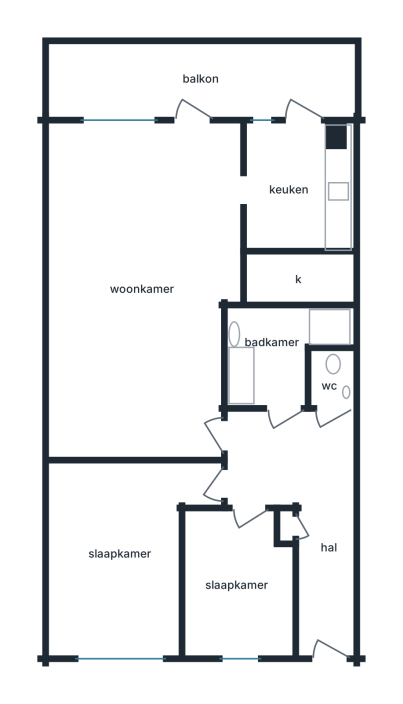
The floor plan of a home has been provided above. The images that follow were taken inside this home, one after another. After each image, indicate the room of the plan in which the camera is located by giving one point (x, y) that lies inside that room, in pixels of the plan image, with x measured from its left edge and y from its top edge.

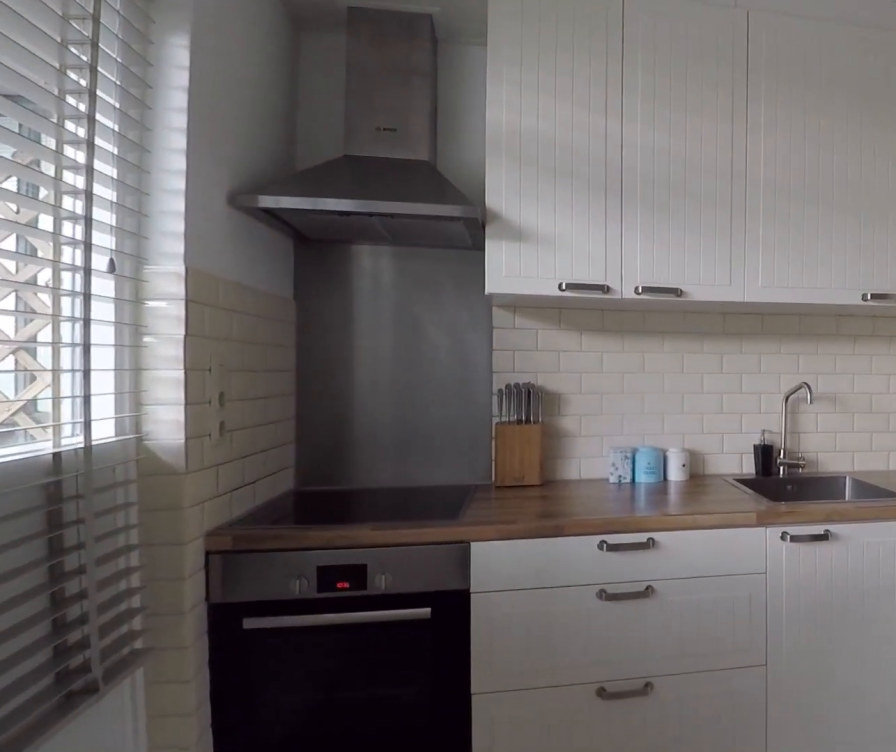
(296, 188)
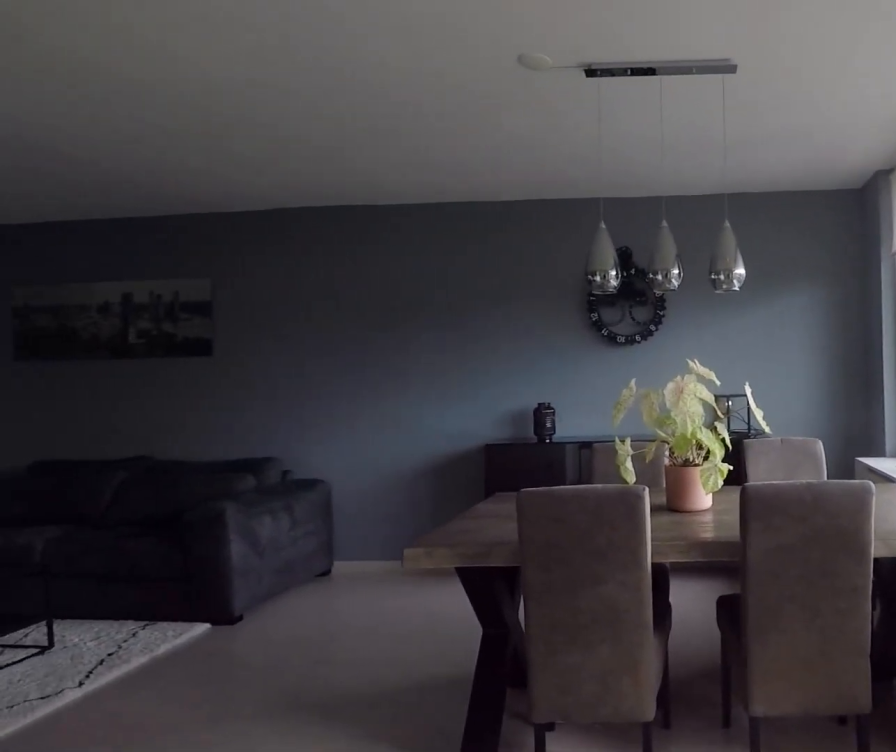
(142, 285)
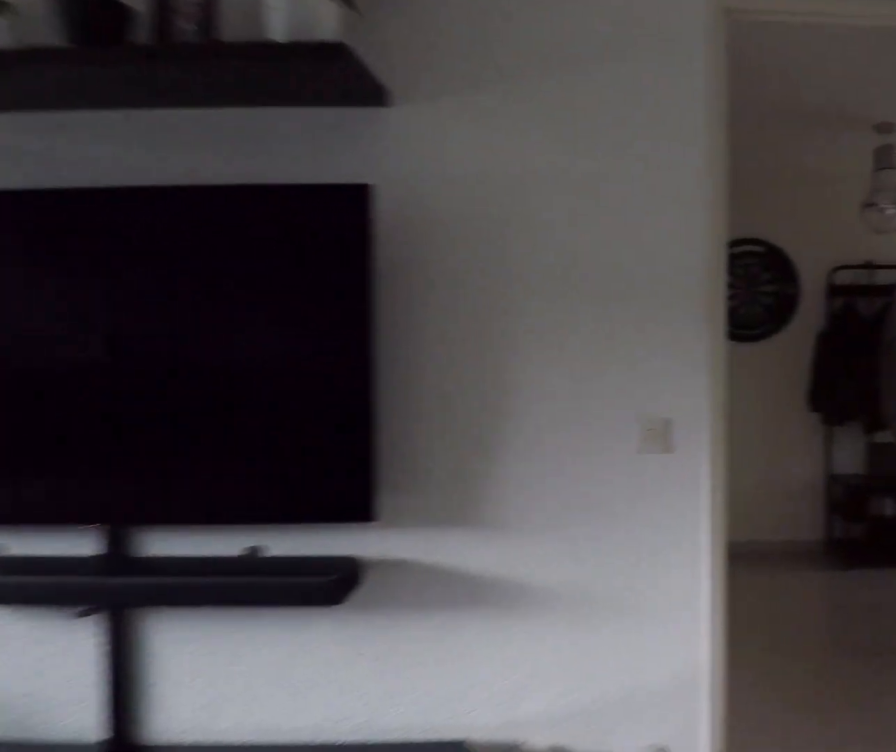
(142, 285)
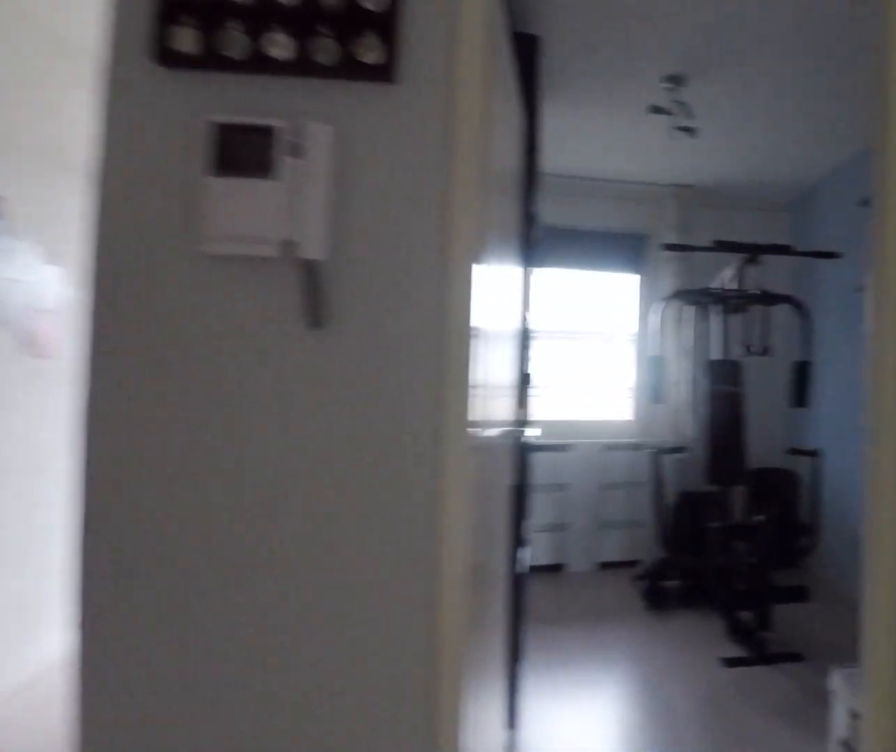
(302, 506)
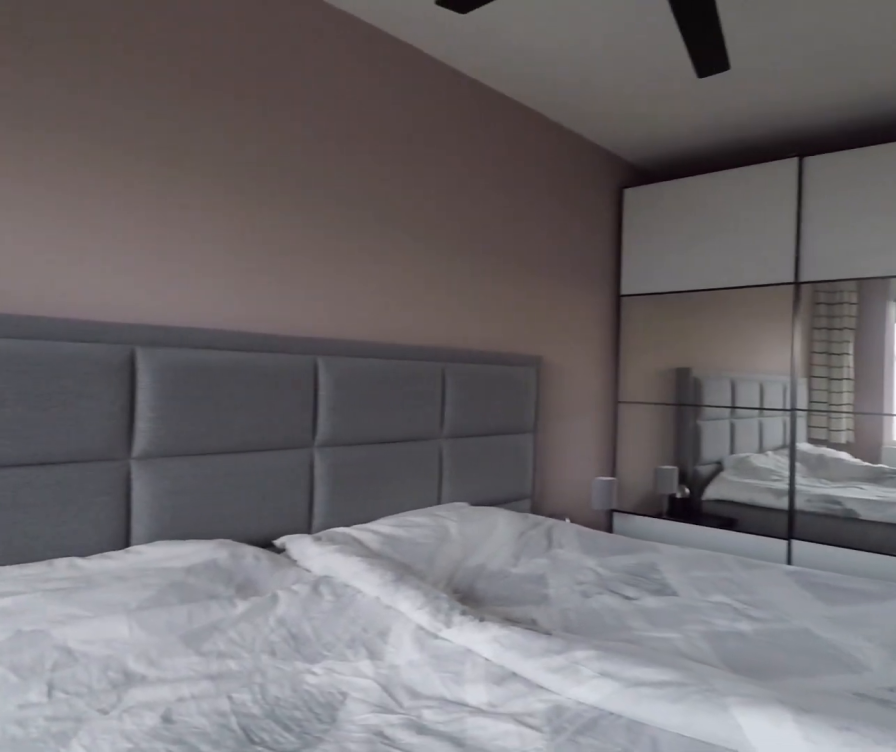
(121, 555)
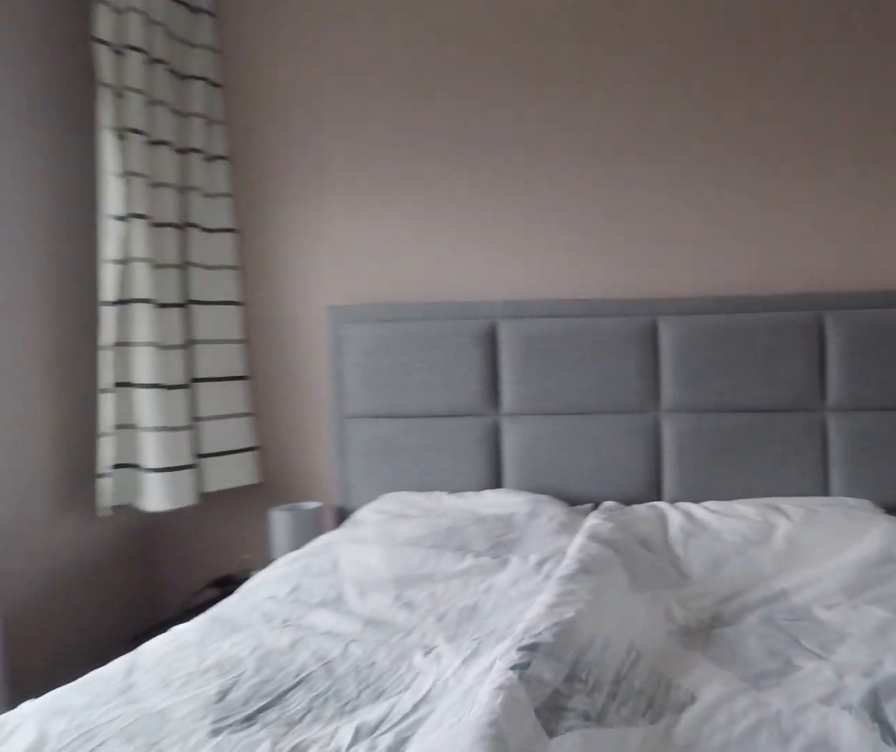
(121, 555)
